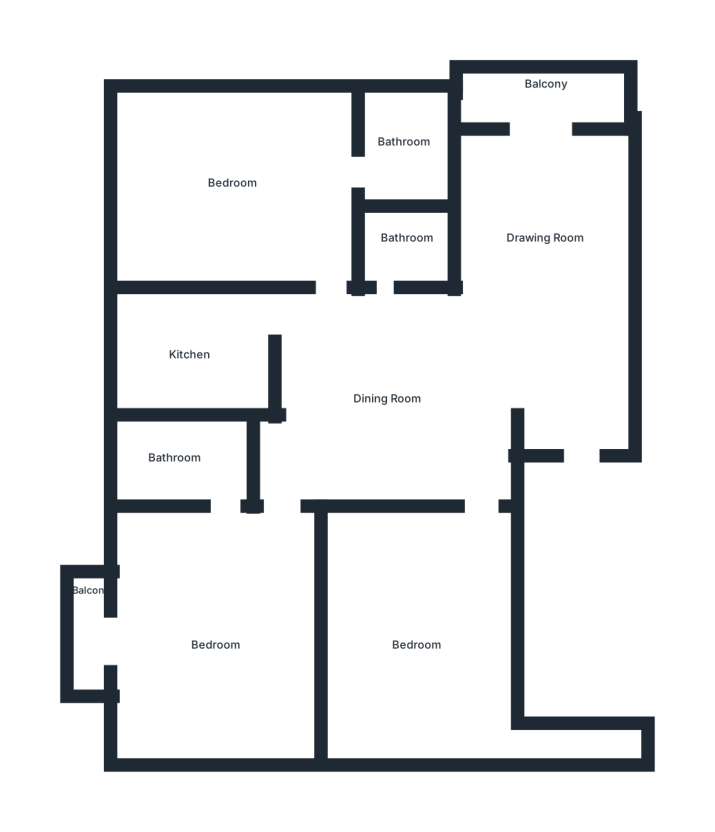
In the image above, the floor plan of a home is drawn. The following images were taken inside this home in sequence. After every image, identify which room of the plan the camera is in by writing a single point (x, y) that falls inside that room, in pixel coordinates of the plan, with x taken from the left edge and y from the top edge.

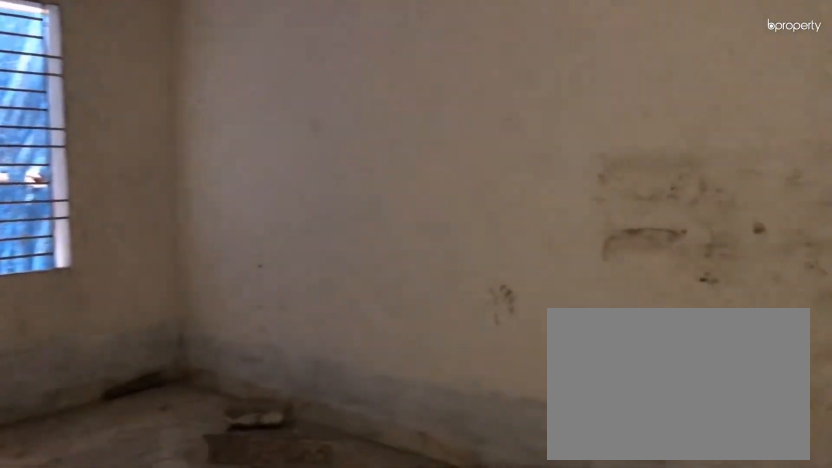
(411, 640)
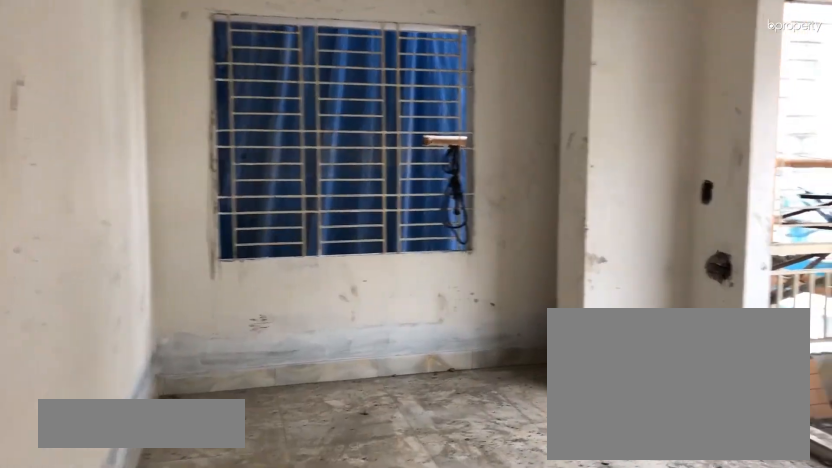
(220, 639)
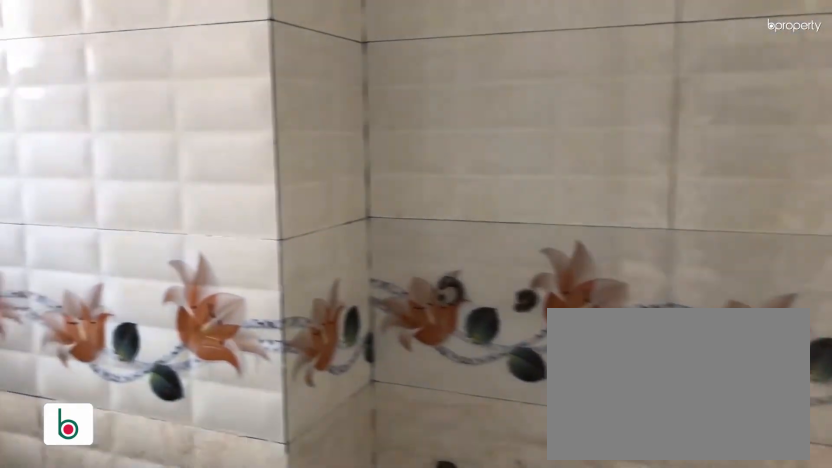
(177, 459)
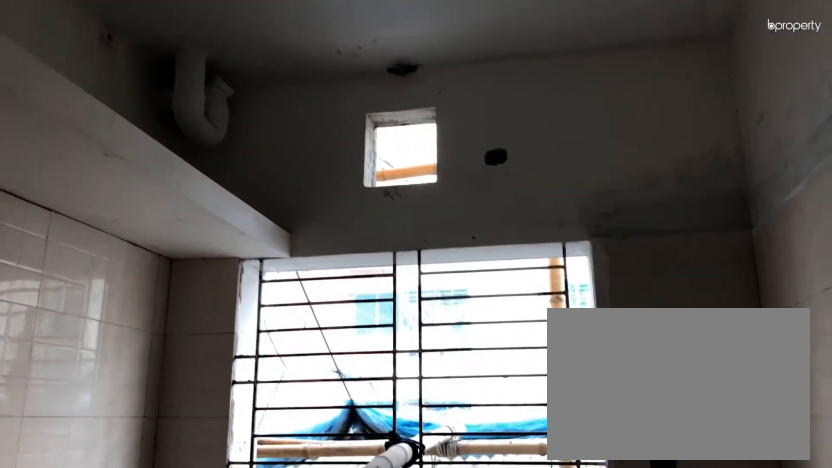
(192, 357)
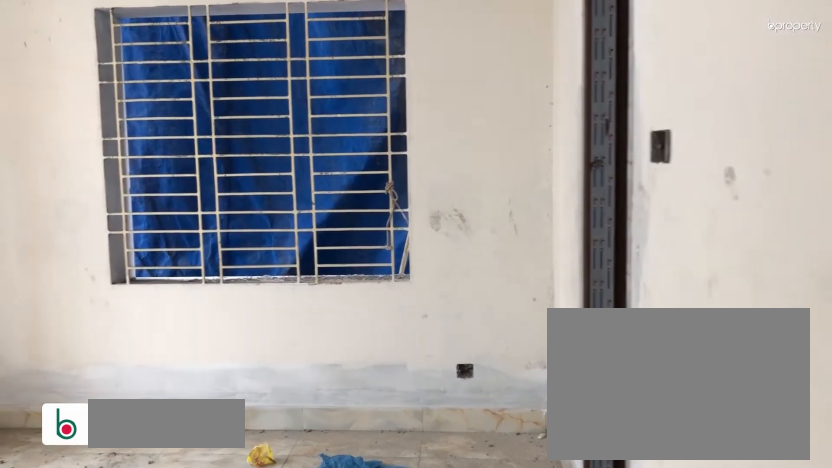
(228, 188)
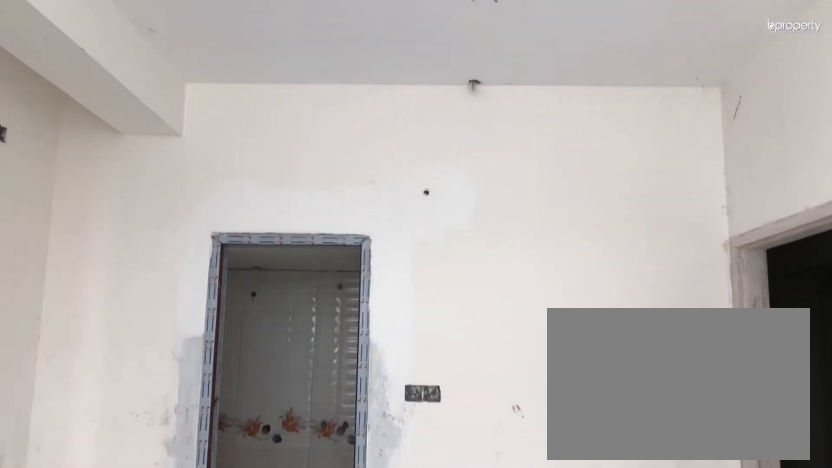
(228, 188)
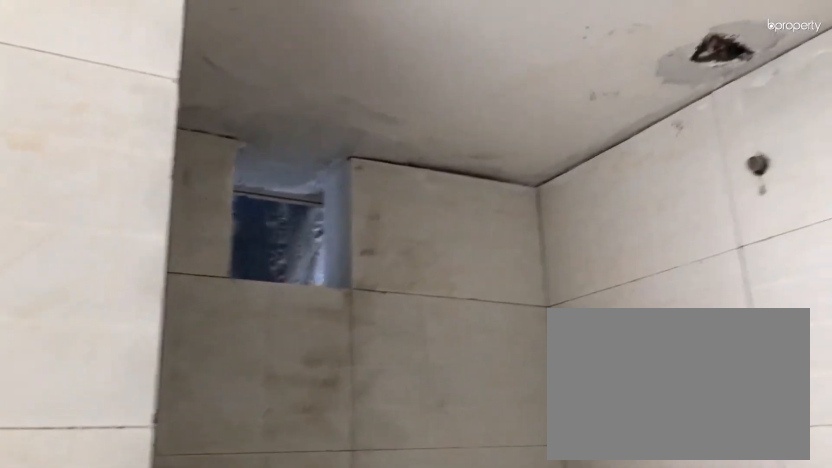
(402, 150)
